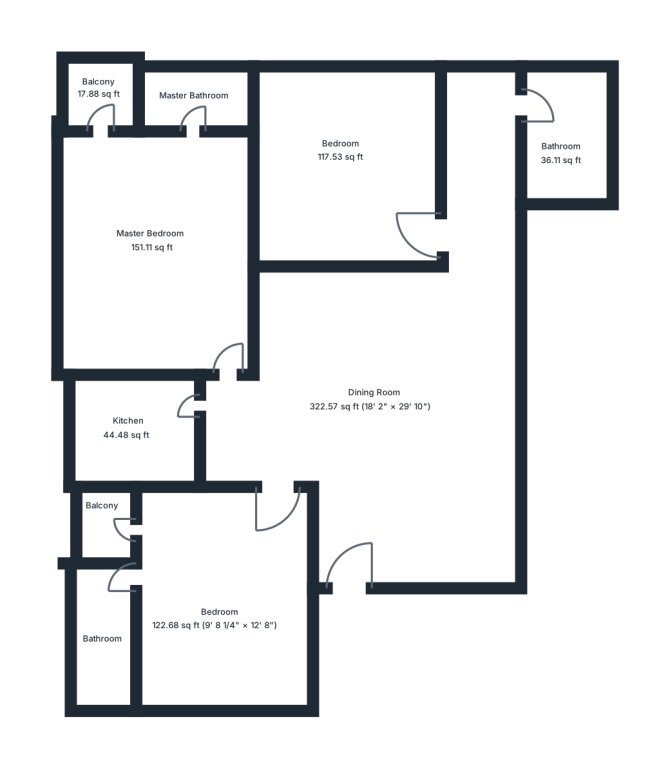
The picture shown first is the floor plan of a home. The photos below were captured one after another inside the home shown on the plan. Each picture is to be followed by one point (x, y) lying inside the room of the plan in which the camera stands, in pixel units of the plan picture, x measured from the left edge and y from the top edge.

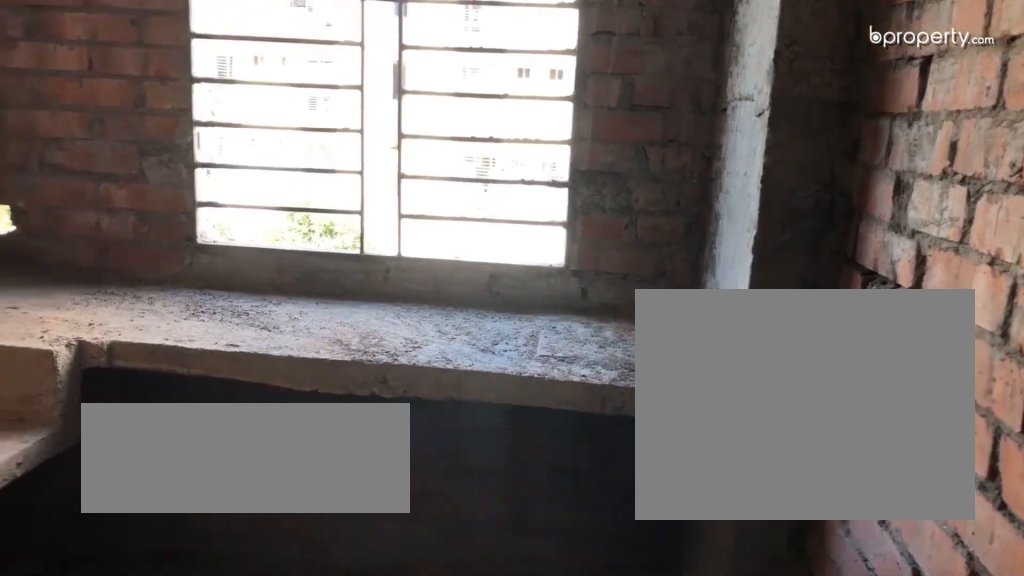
(132, 425)
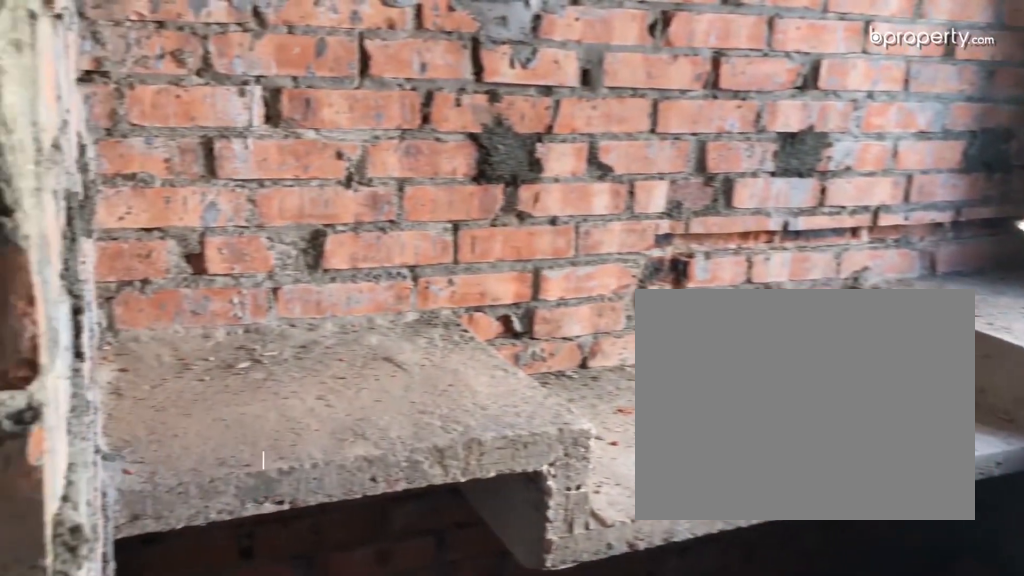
(132, 425)
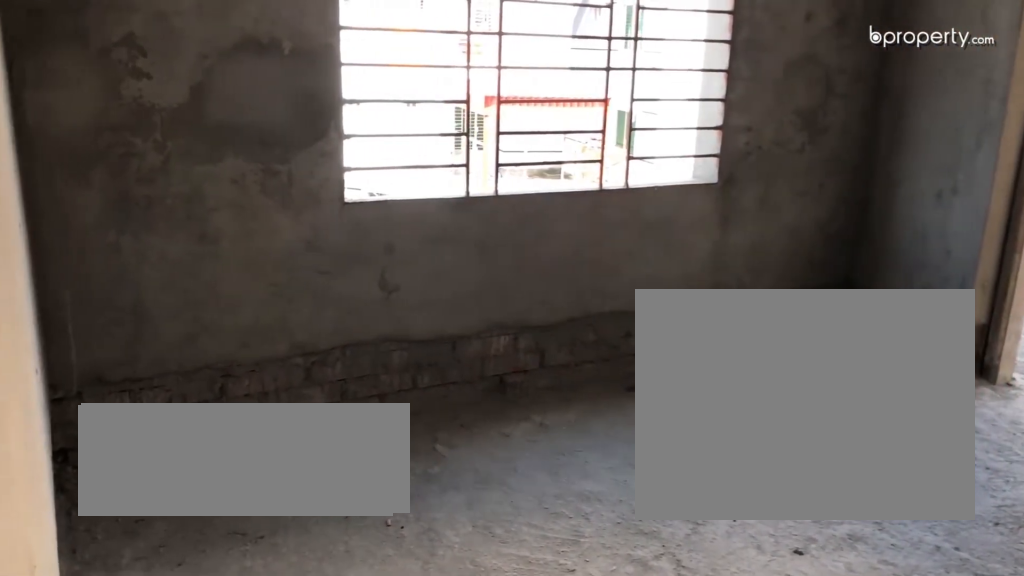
(179, 246)
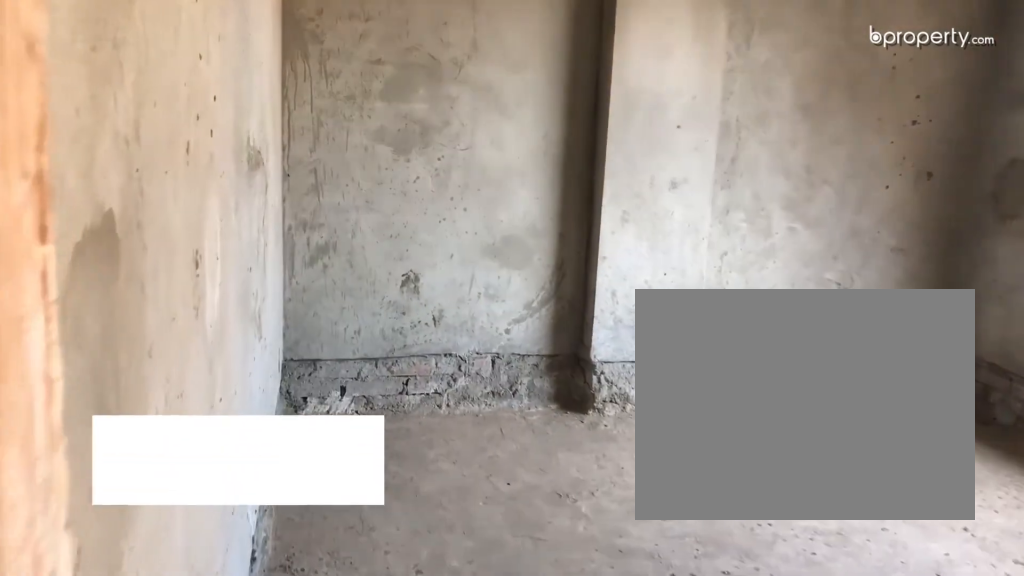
(360, 187)
